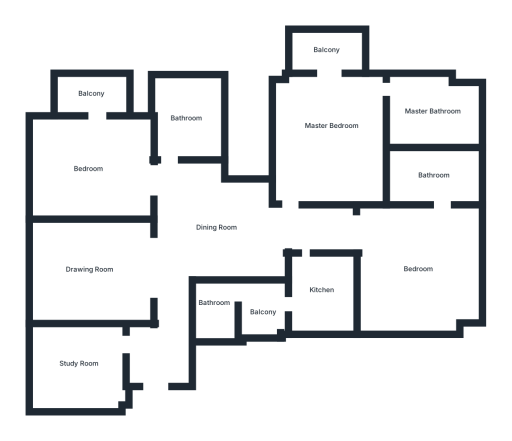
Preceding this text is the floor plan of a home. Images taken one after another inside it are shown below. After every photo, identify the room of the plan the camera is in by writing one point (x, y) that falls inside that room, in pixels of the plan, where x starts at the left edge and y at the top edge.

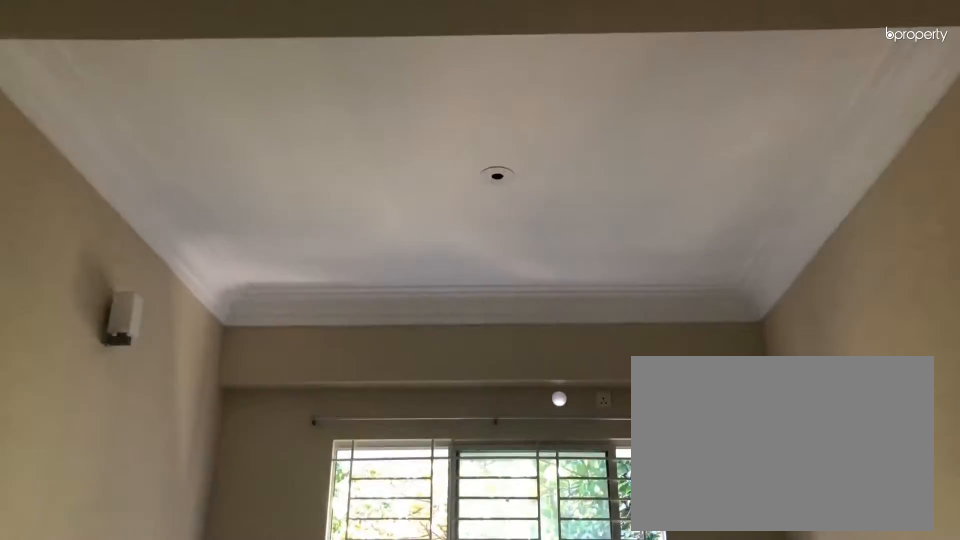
(90, 269)
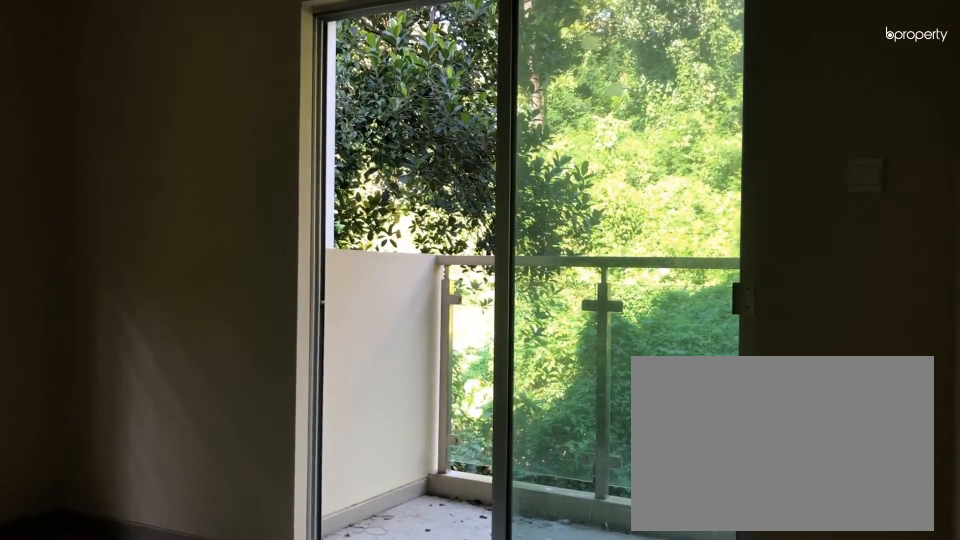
(88, 169)
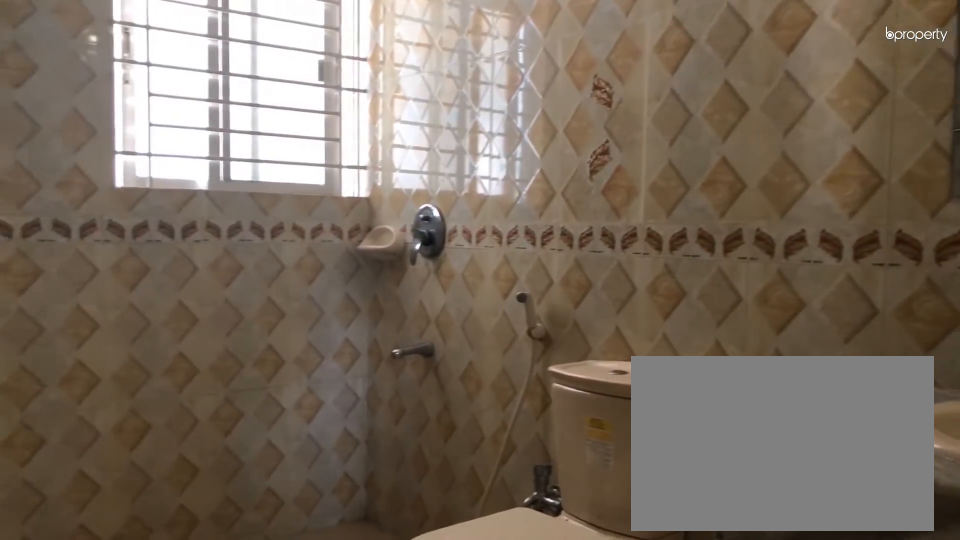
(432, 111)
